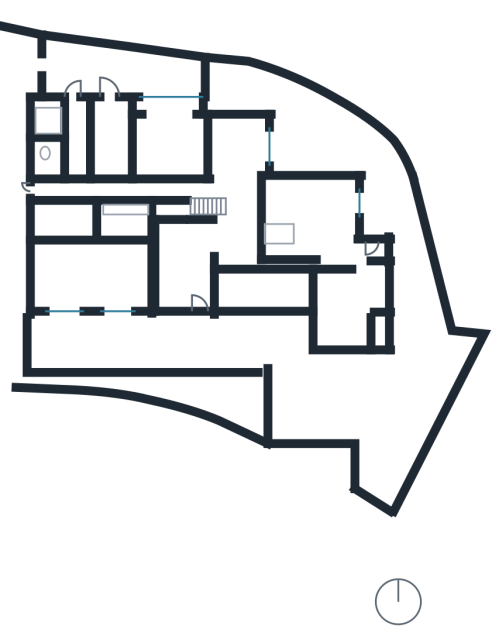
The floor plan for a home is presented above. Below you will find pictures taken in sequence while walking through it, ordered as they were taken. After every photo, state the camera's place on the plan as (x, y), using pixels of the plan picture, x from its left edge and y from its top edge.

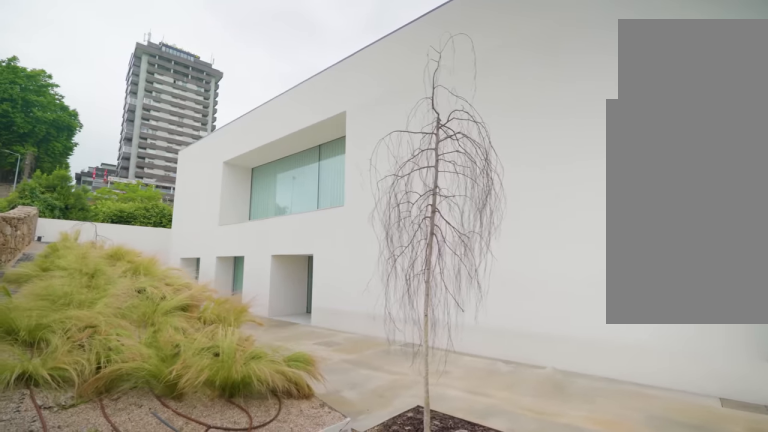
(283, 401)
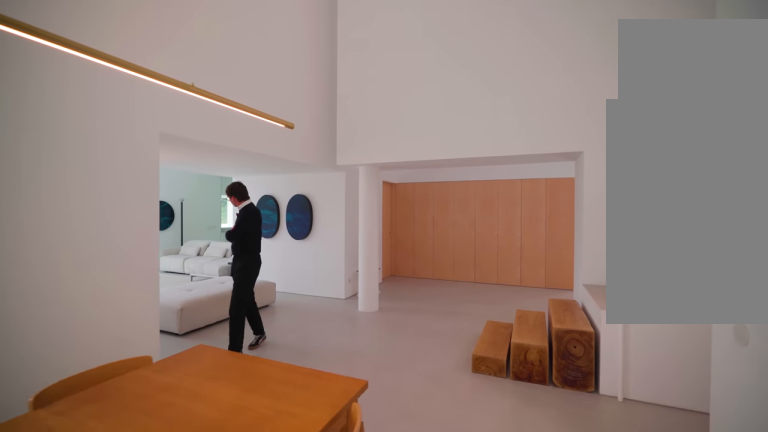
(222, 171)
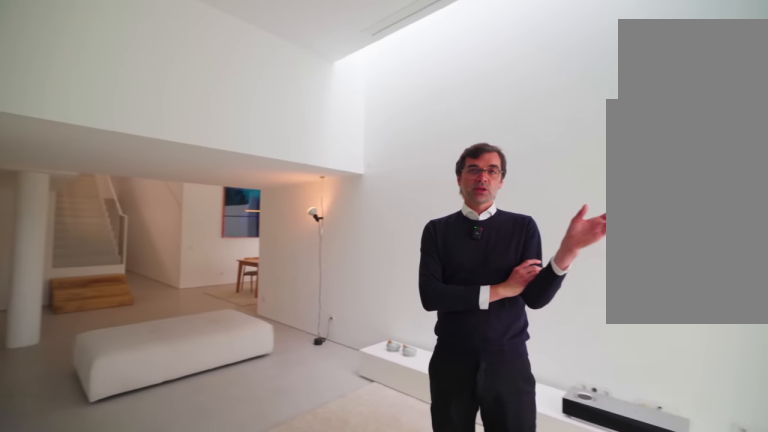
(343, 231)
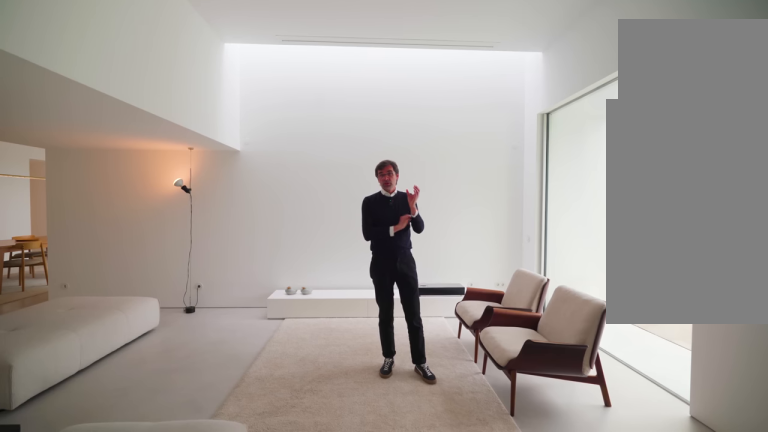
(329, 227)
